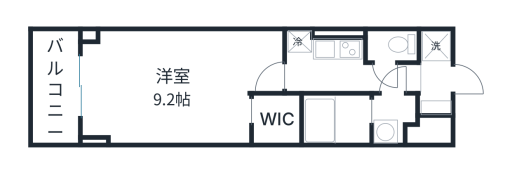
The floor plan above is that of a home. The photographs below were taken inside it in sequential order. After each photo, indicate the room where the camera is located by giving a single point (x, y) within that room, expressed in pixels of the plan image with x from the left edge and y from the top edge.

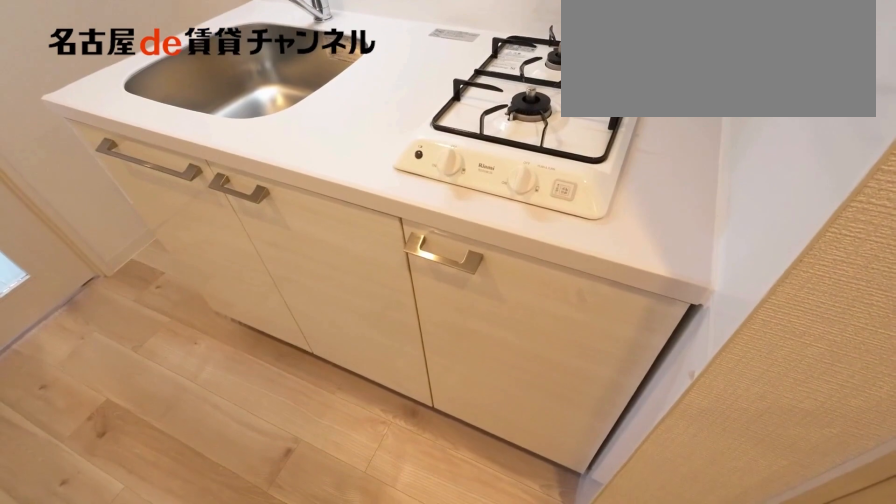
(336, 49)
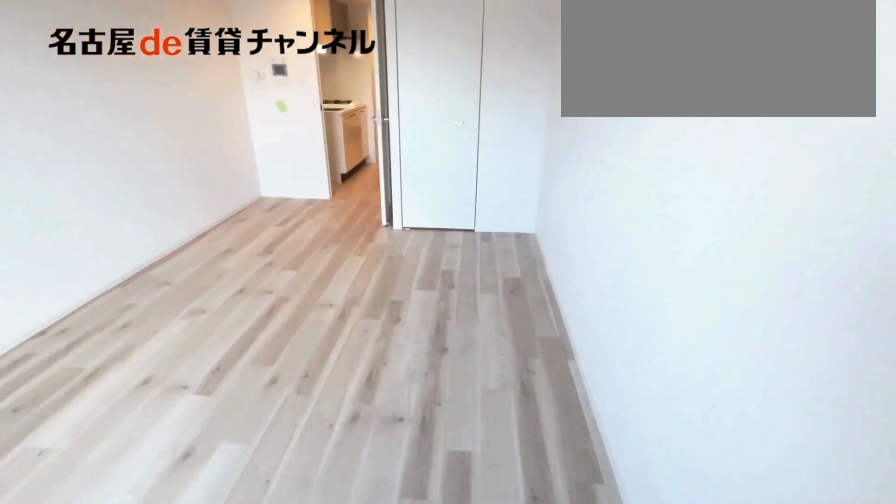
(177, 84)
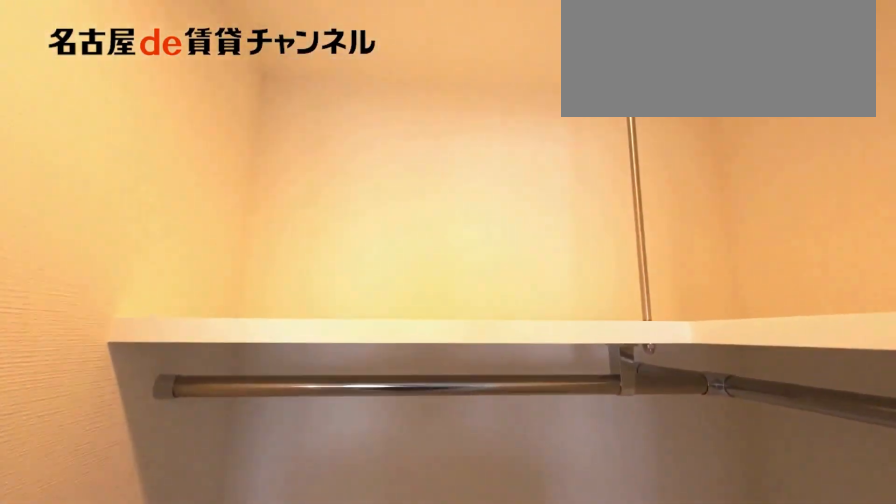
(276, 120)
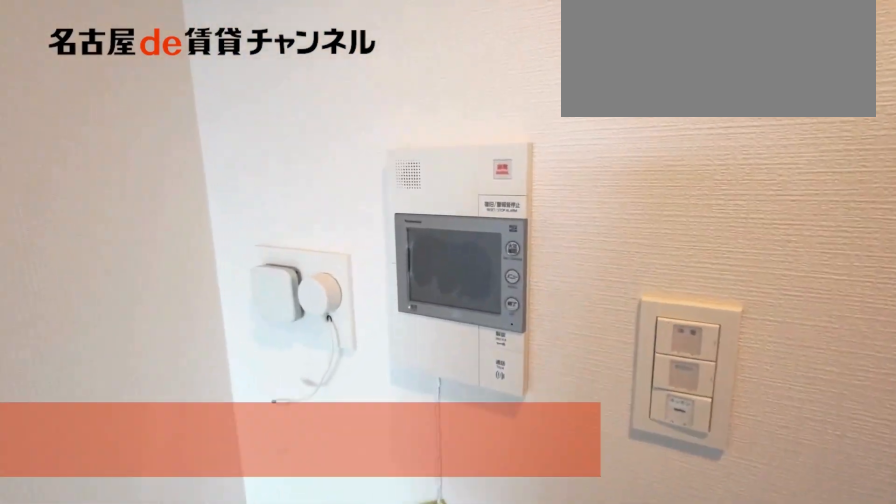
(177, 84)
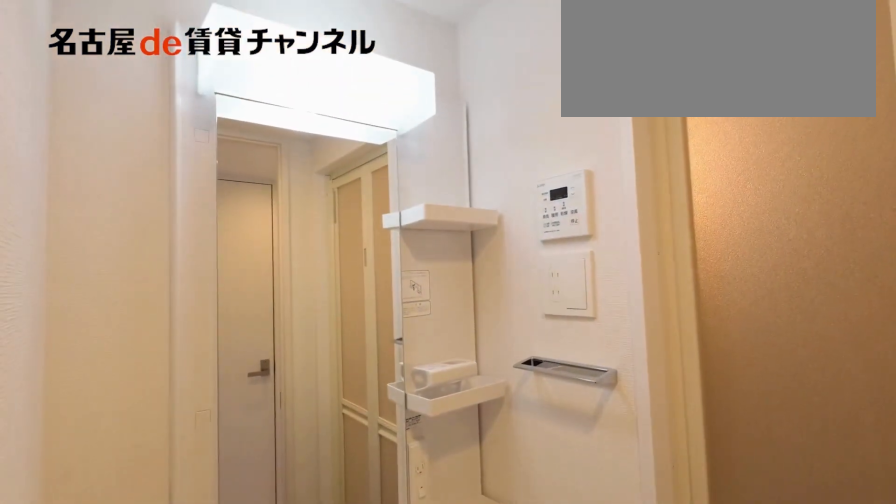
(393, 118)
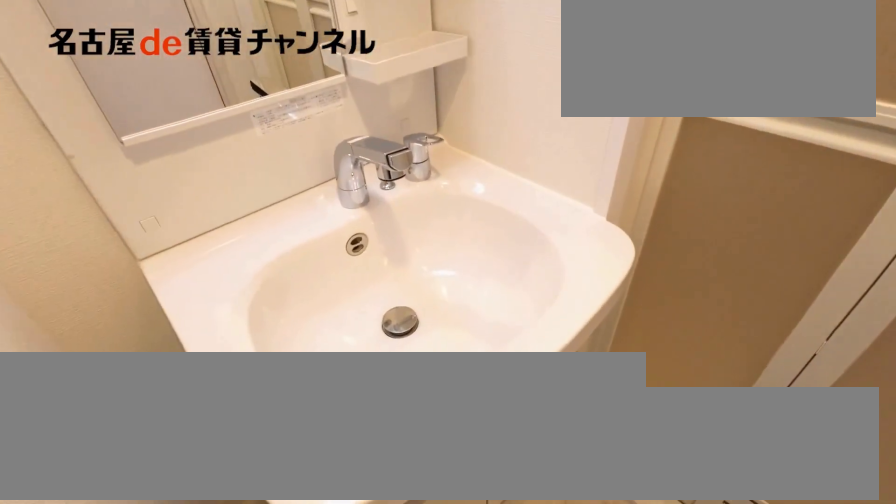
(393, 118)
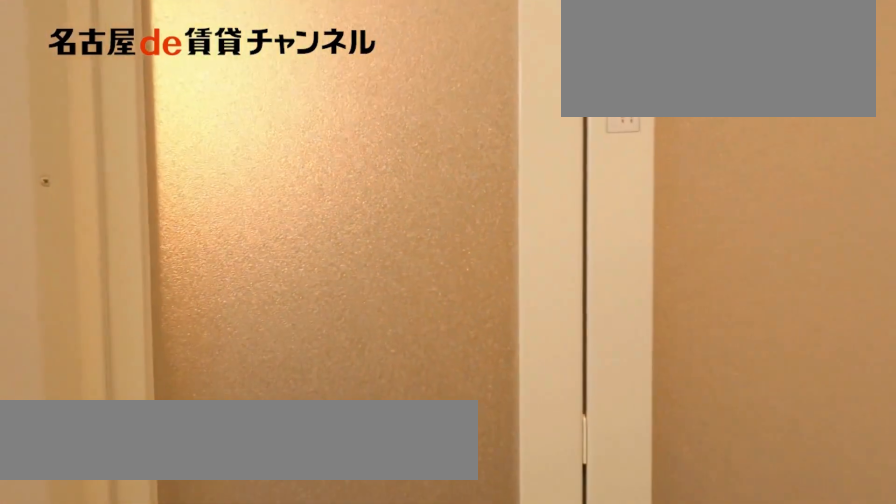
(393, 118)
